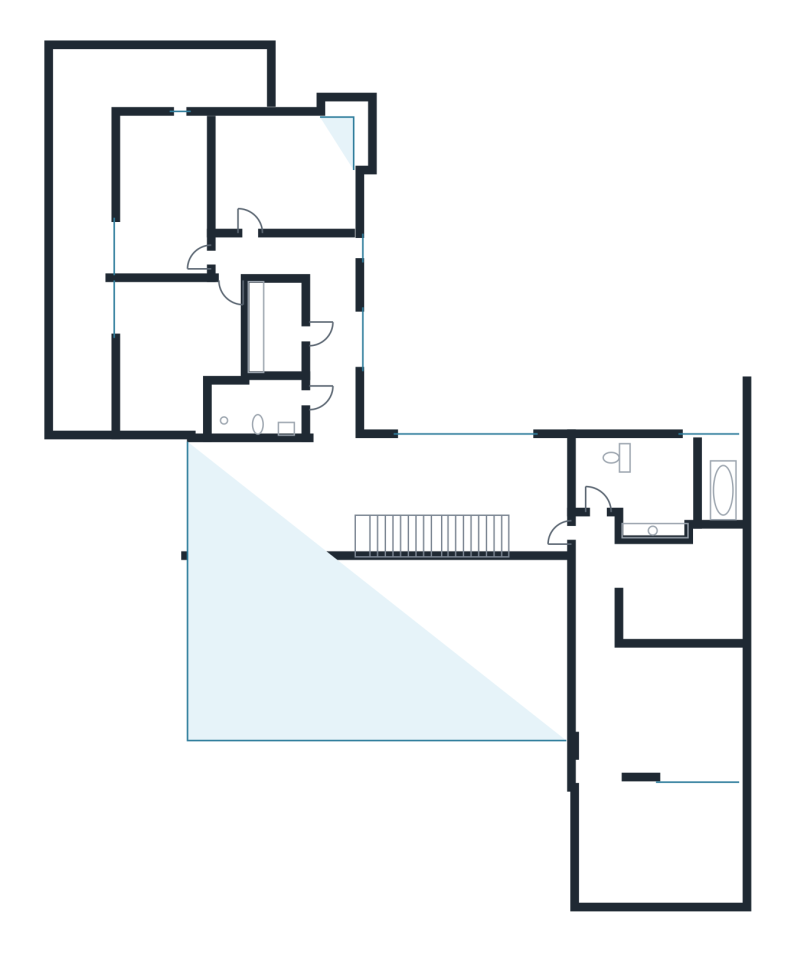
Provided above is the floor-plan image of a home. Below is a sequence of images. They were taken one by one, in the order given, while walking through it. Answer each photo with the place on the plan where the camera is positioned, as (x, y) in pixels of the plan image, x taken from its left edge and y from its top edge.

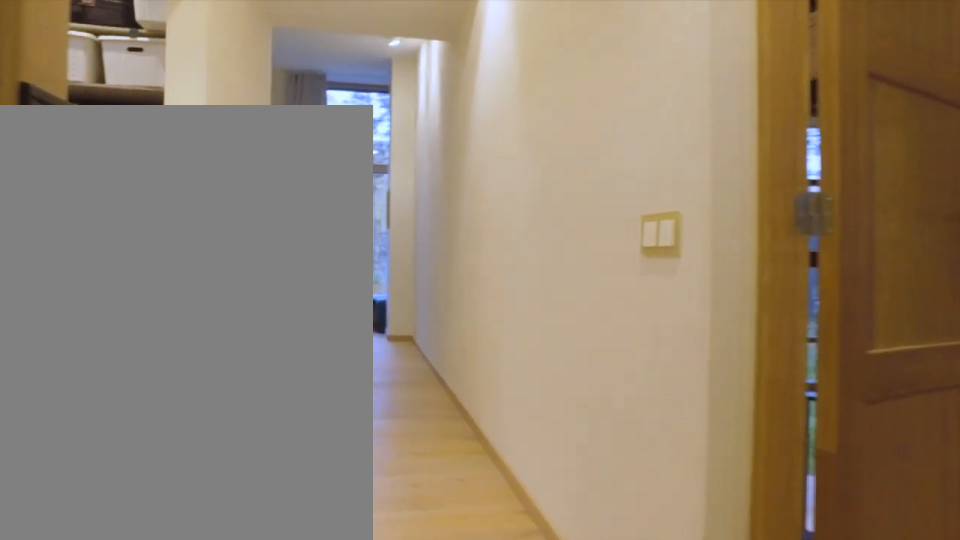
(595, 525)
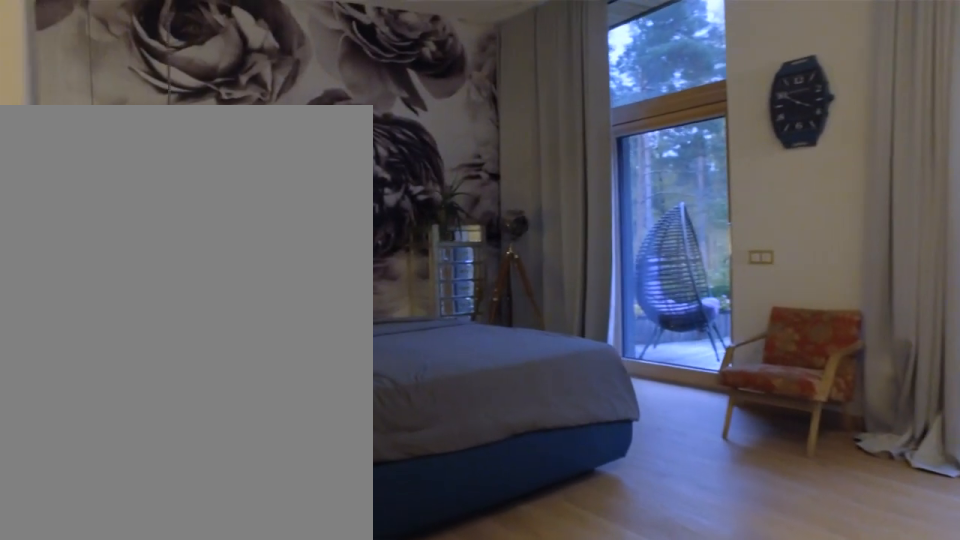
(590, 666)
